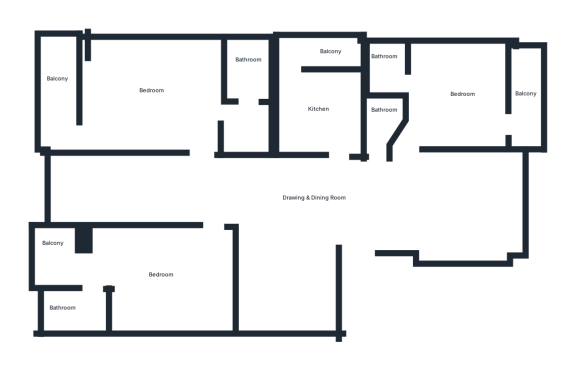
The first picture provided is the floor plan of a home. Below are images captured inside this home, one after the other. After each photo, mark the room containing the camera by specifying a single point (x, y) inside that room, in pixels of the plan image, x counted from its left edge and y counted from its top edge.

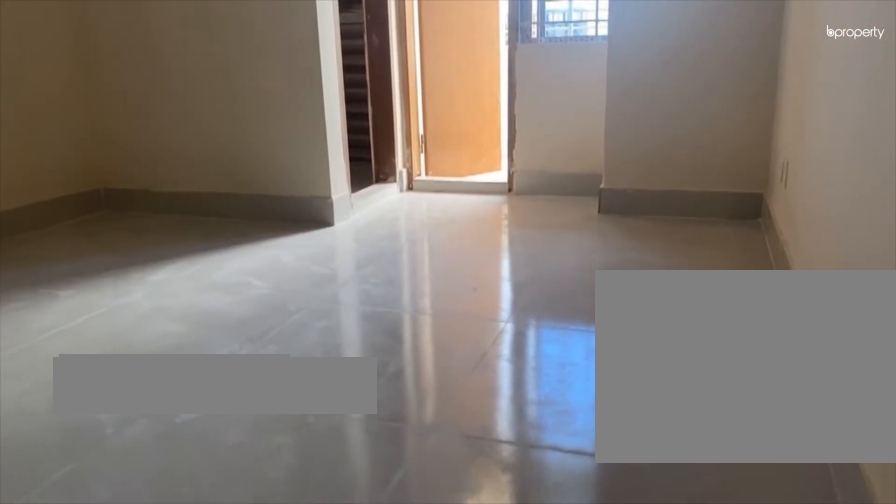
(158, 274)
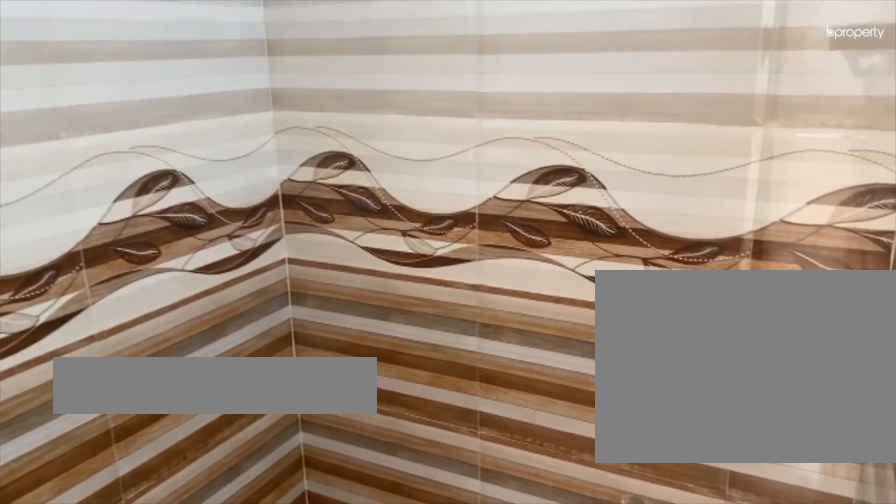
(71, 307)
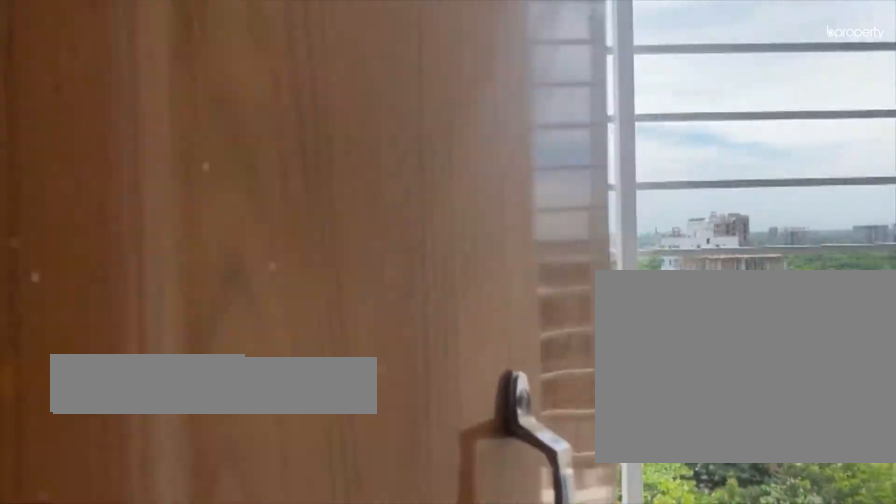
(51, 245)
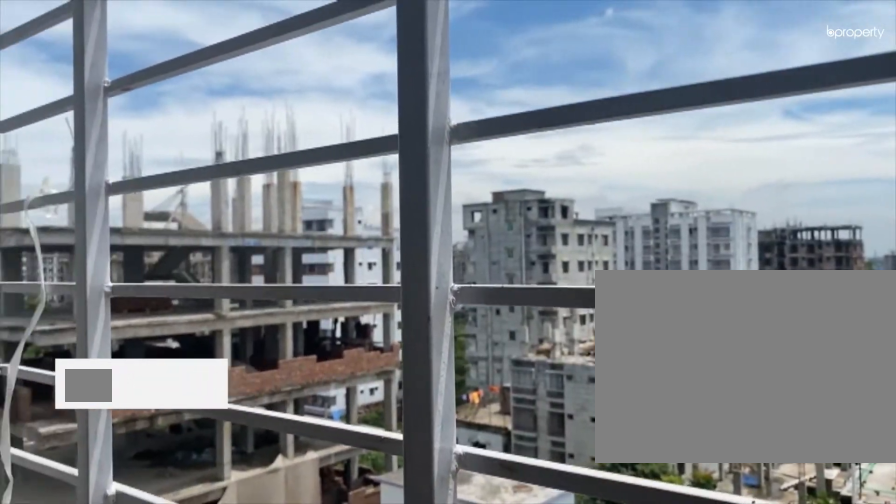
(51, 245)
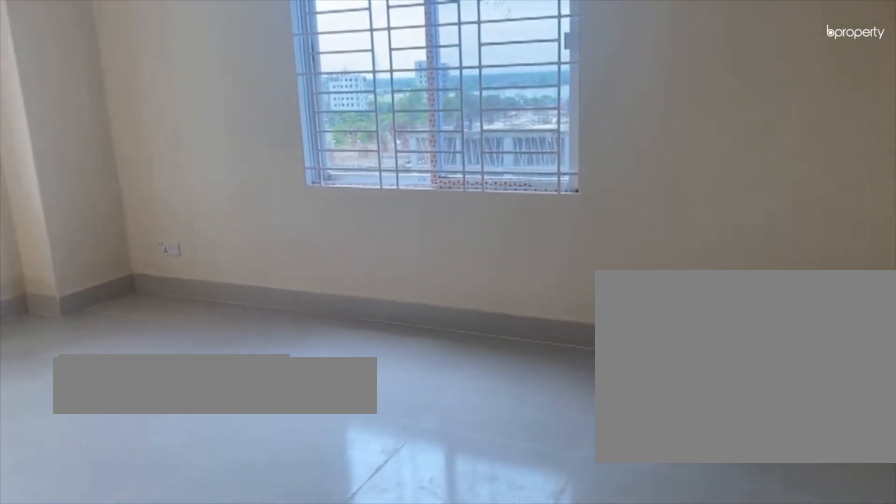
(152, 99)
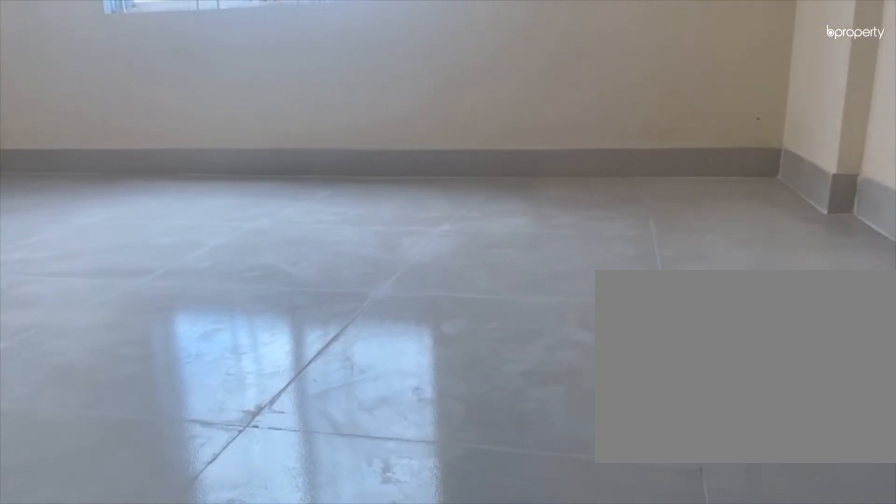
(152, 99)
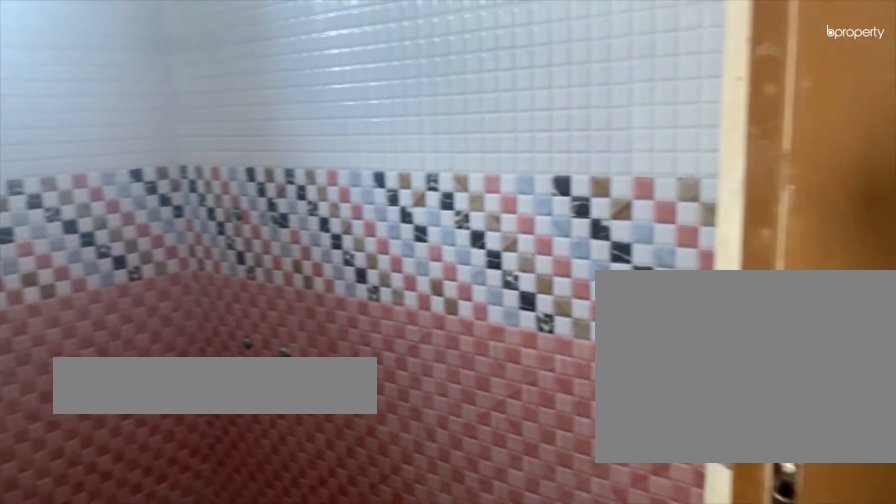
(247, 96)
